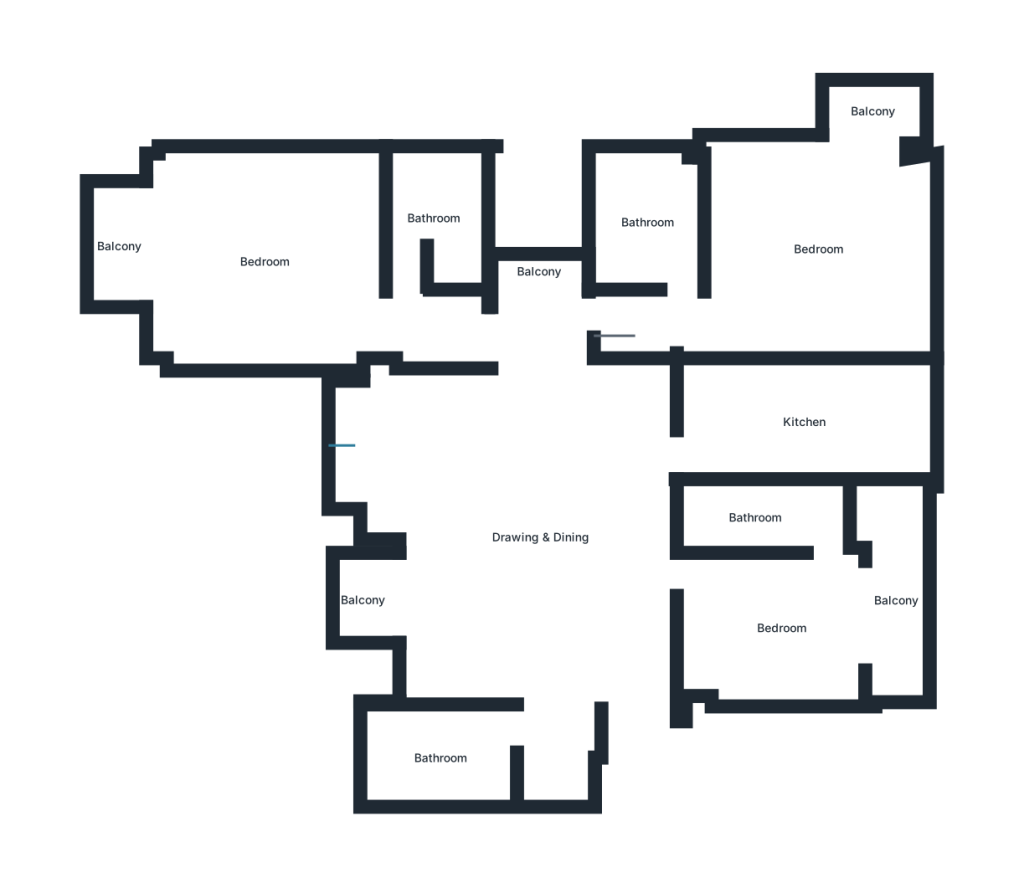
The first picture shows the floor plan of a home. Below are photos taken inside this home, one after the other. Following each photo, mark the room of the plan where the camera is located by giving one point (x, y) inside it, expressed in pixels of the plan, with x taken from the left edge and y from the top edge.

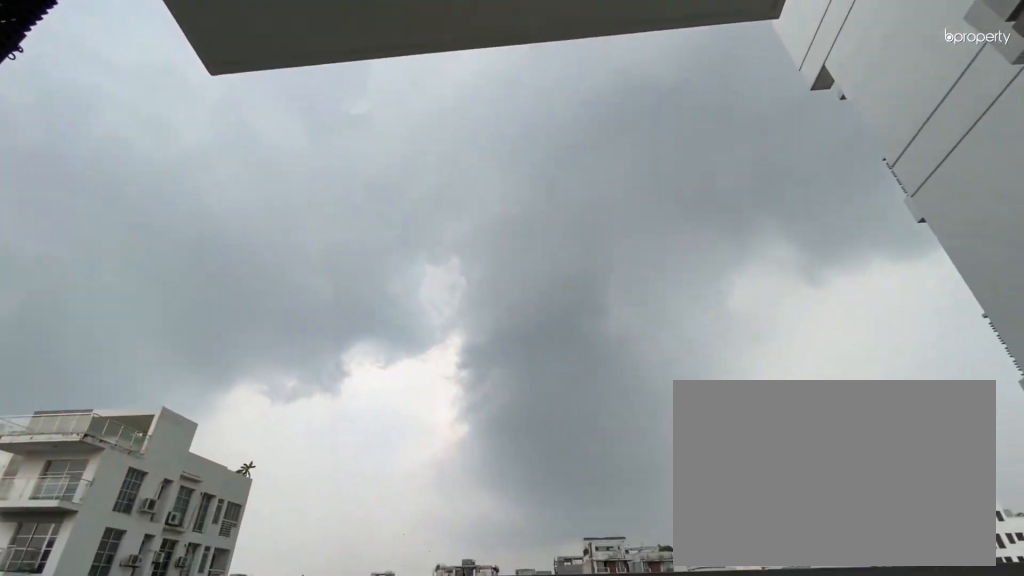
(359, 599)
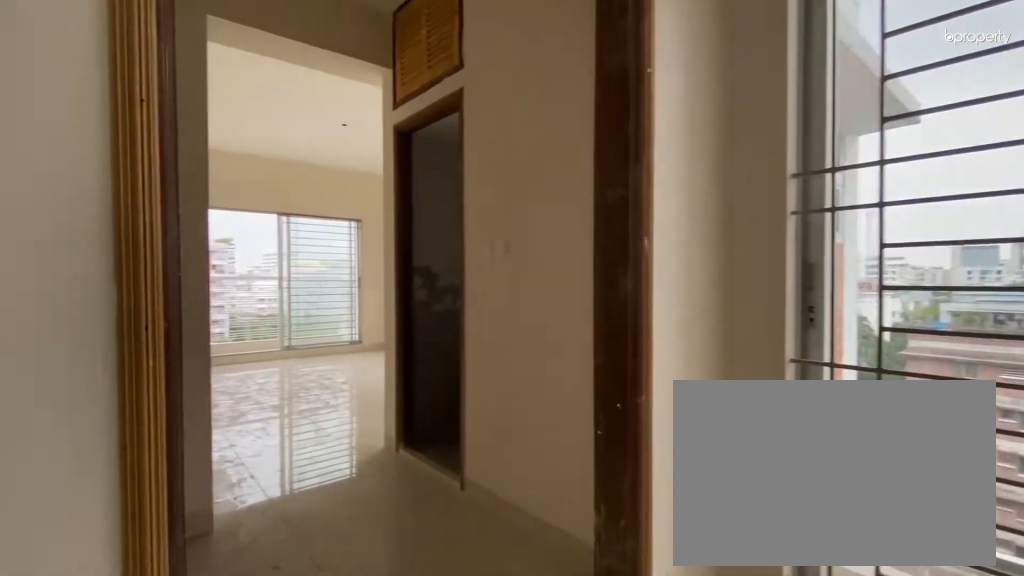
(476, 331)
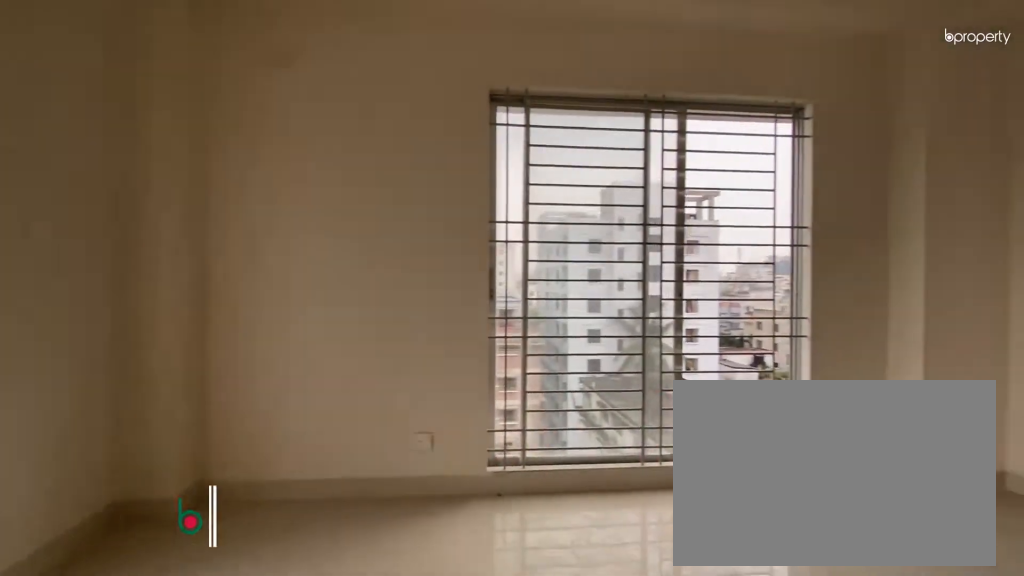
(269, 267)
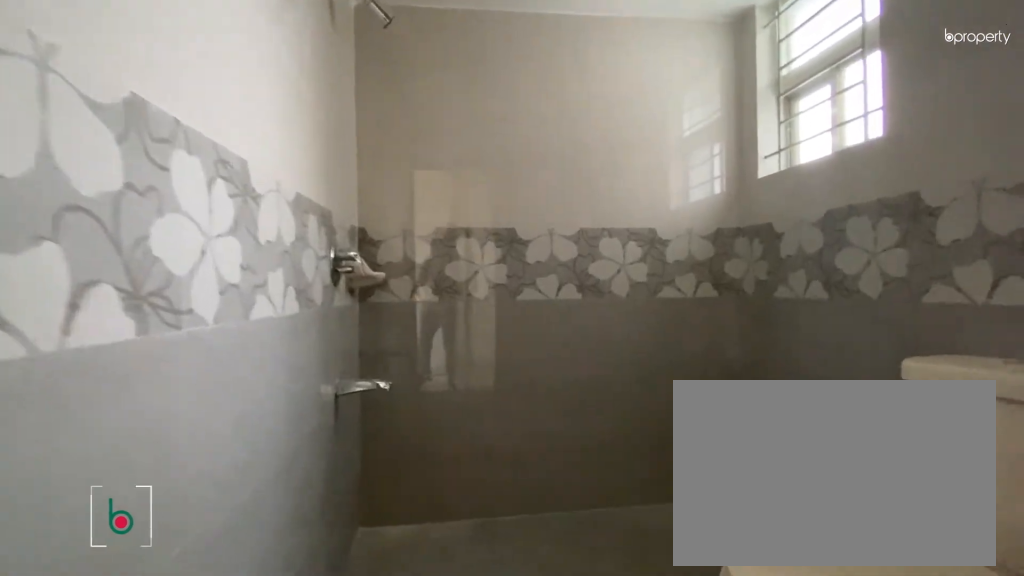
(435, 219)
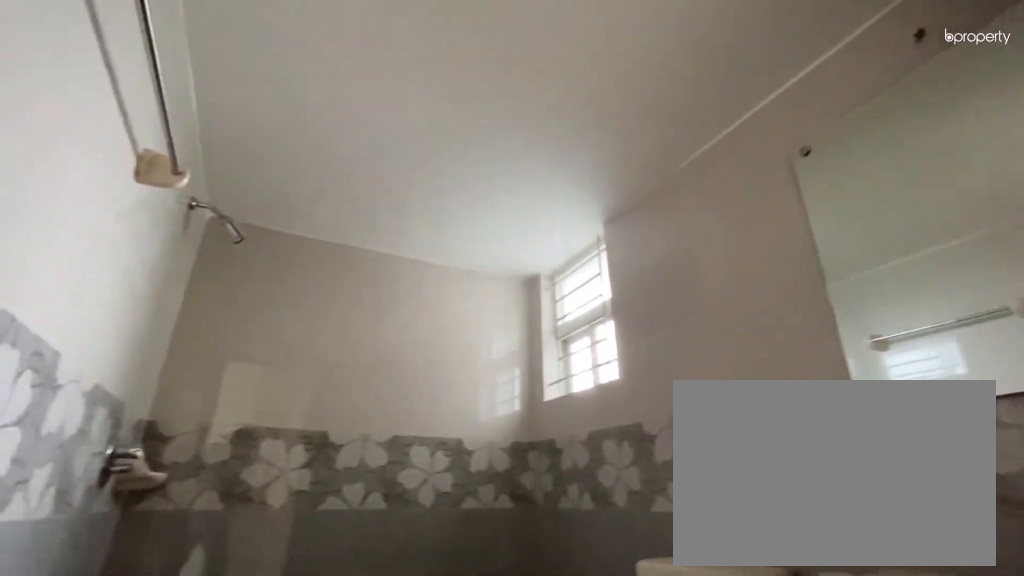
(435, 219)
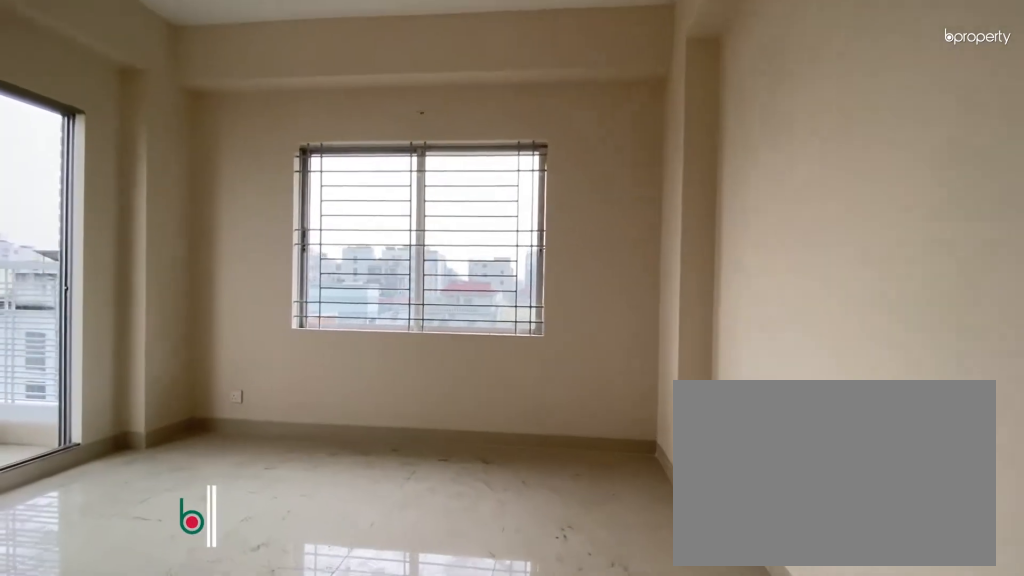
(812, 256)
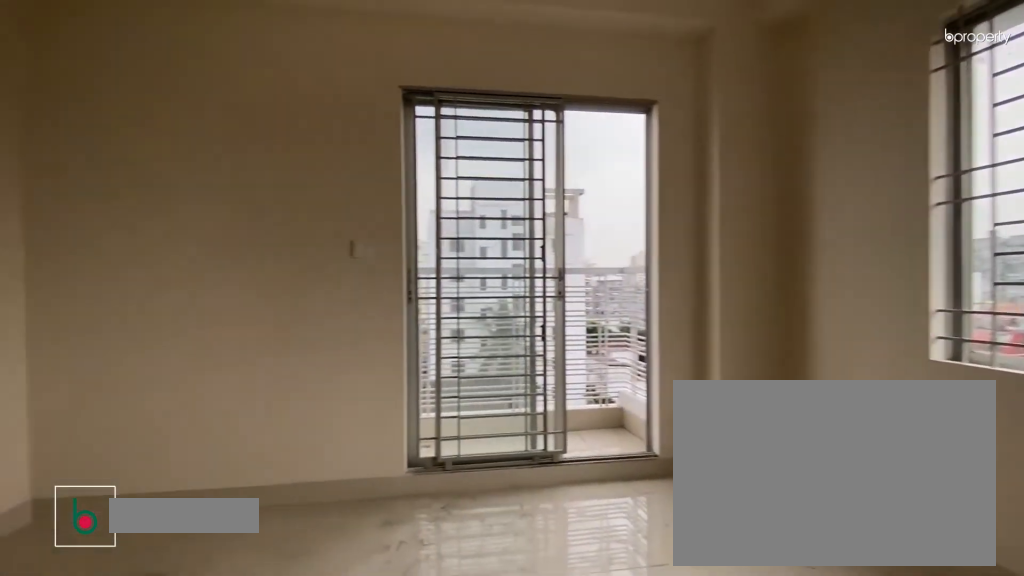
(812, 256)
